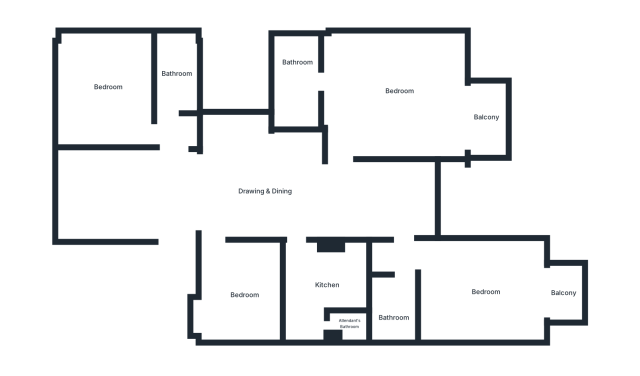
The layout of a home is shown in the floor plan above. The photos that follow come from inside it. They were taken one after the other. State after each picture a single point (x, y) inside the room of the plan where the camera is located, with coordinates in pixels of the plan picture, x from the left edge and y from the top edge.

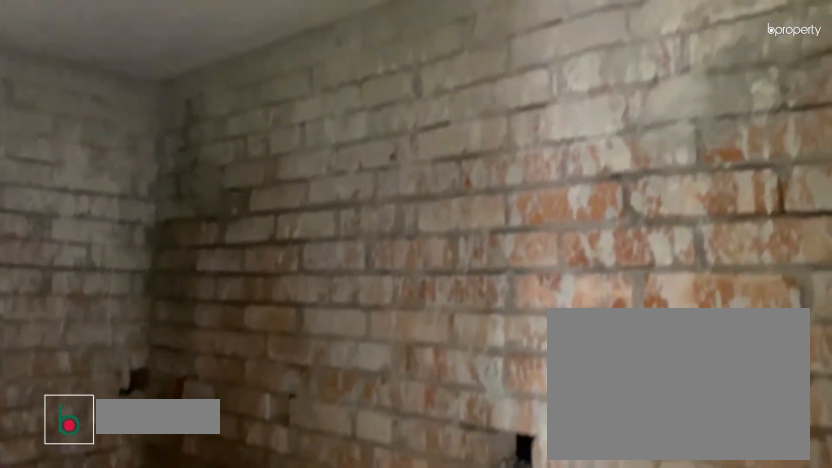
(391, 307)
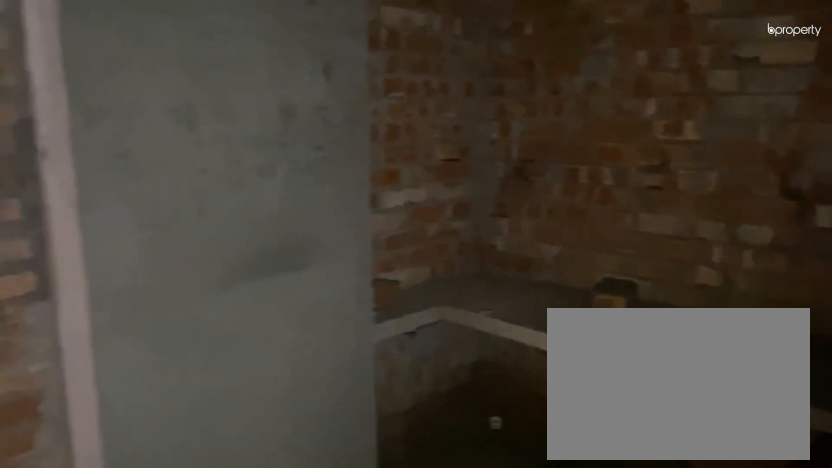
(326, 281)
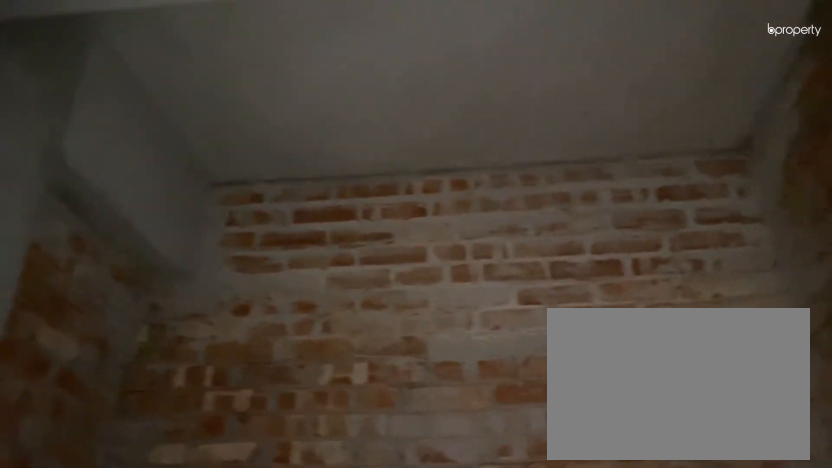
(326, 281)
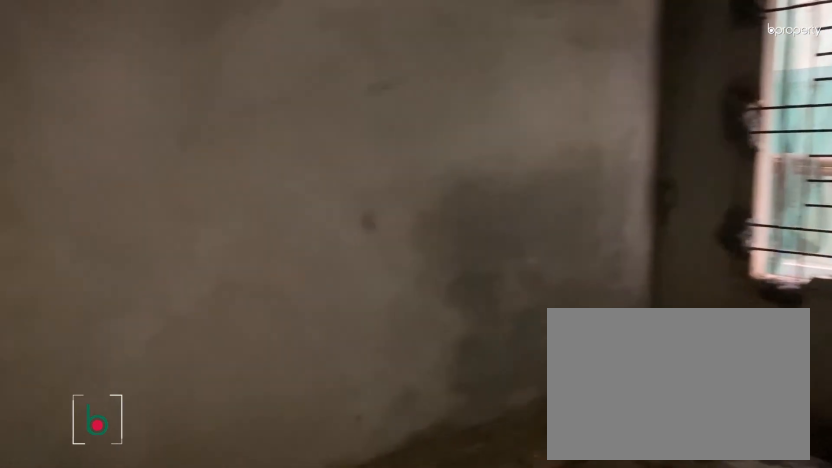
(242, 291)
